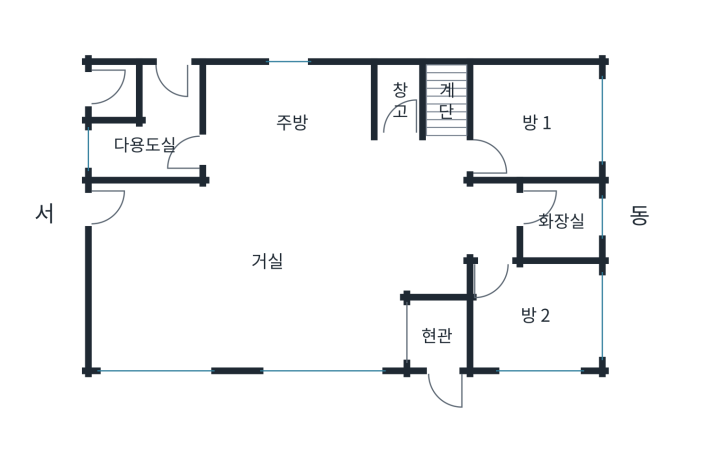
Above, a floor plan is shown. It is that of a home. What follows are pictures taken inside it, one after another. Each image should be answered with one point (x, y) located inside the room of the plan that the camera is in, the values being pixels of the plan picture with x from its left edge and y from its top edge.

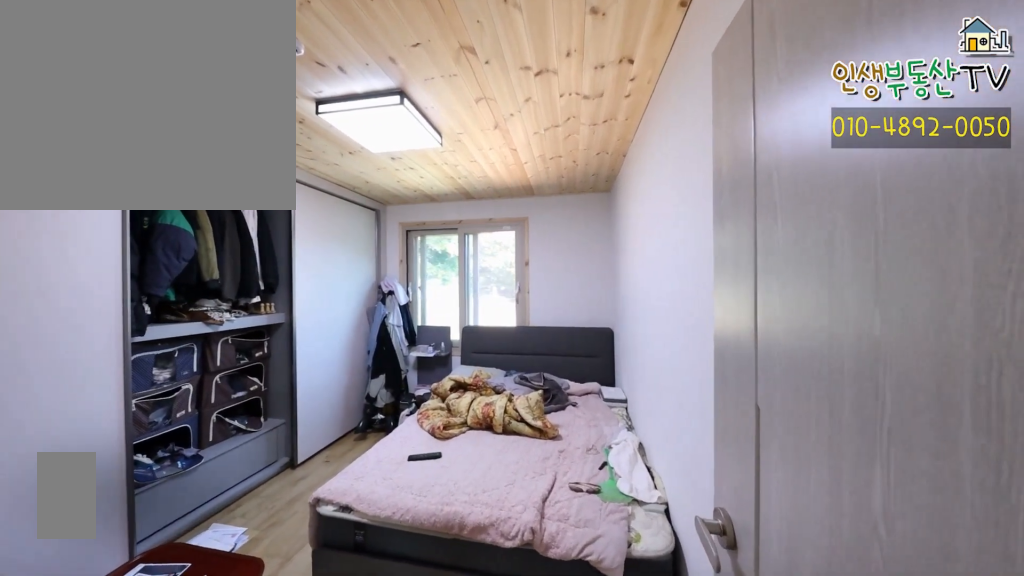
(542, 121)
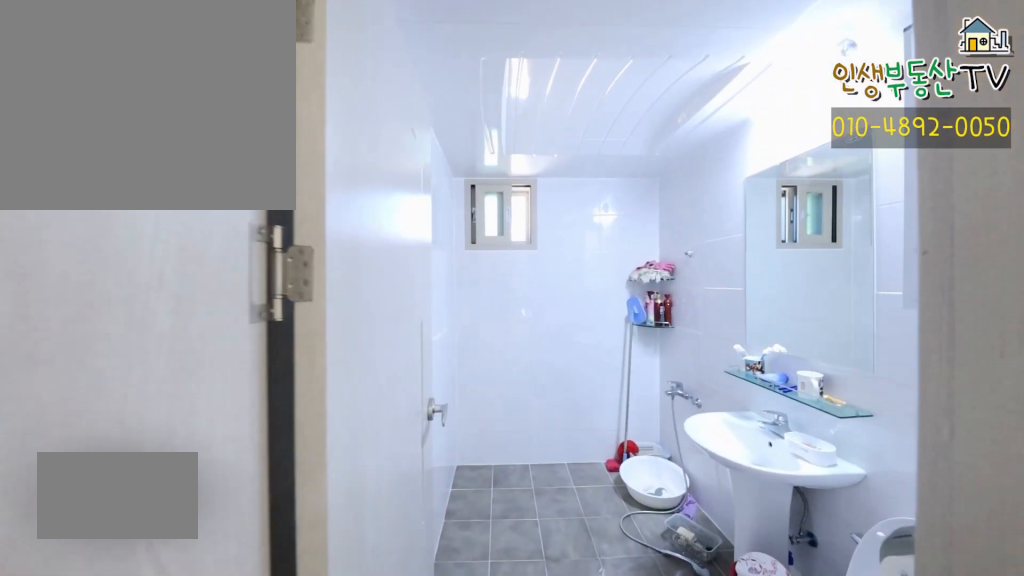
(560, 214)
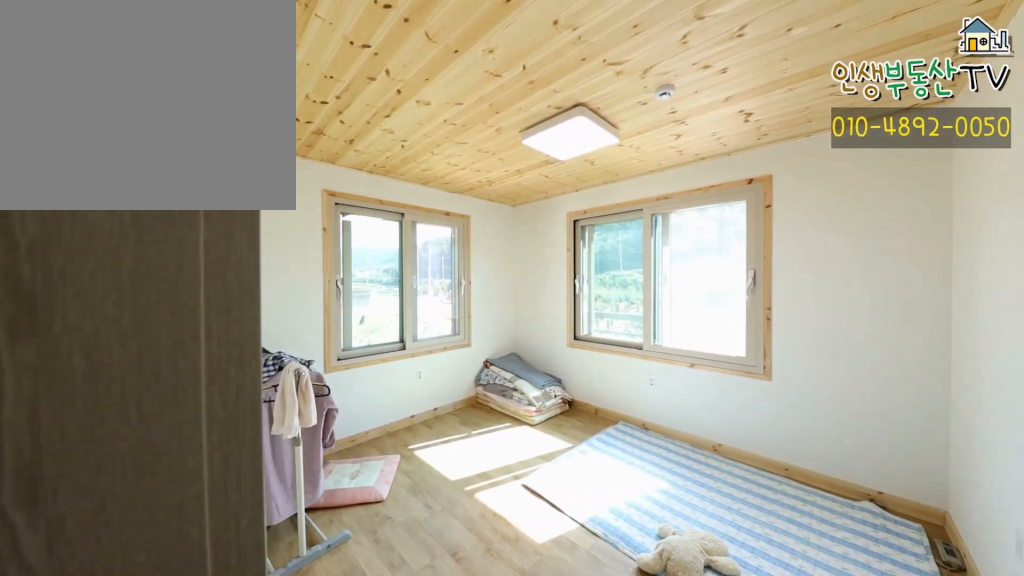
(542, 317)
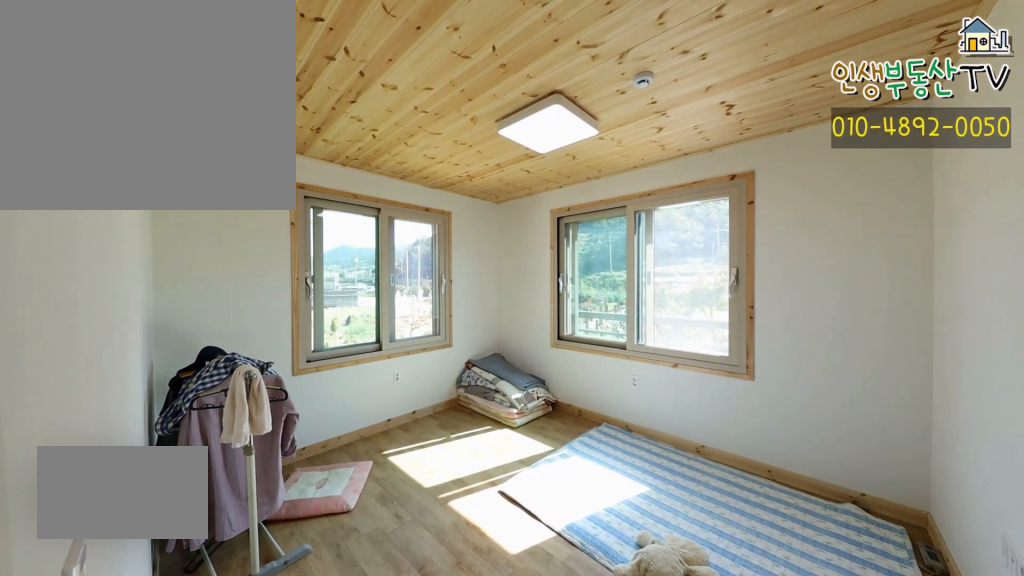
(542, 317)
